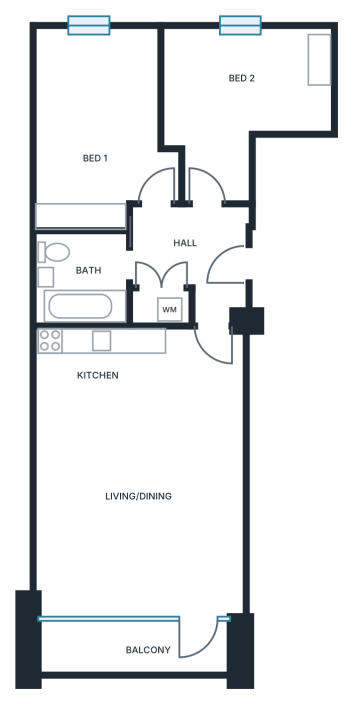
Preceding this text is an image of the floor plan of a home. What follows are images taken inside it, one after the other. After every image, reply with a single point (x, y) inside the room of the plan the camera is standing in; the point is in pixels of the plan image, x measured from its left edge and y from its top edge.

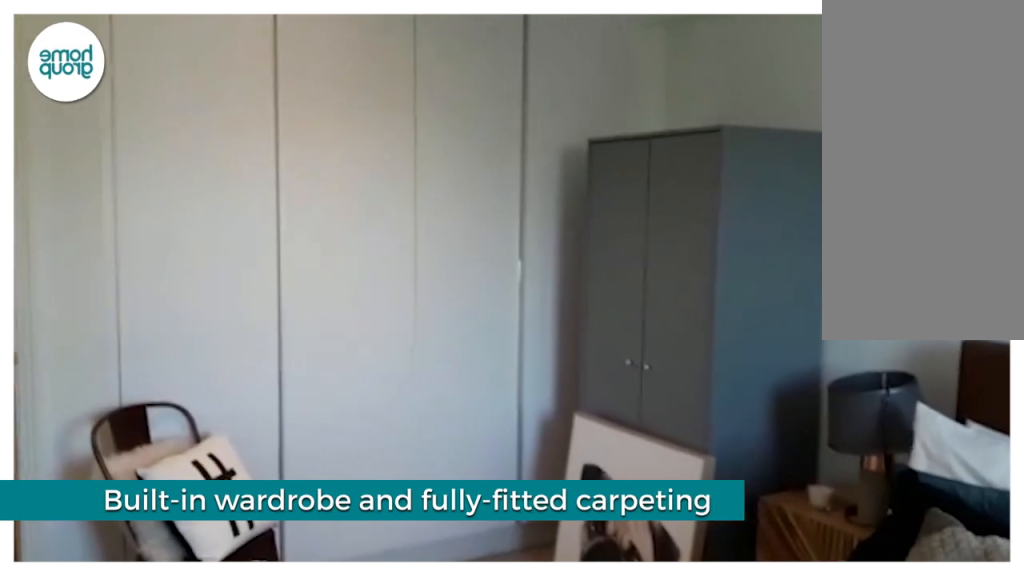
(102, 124)
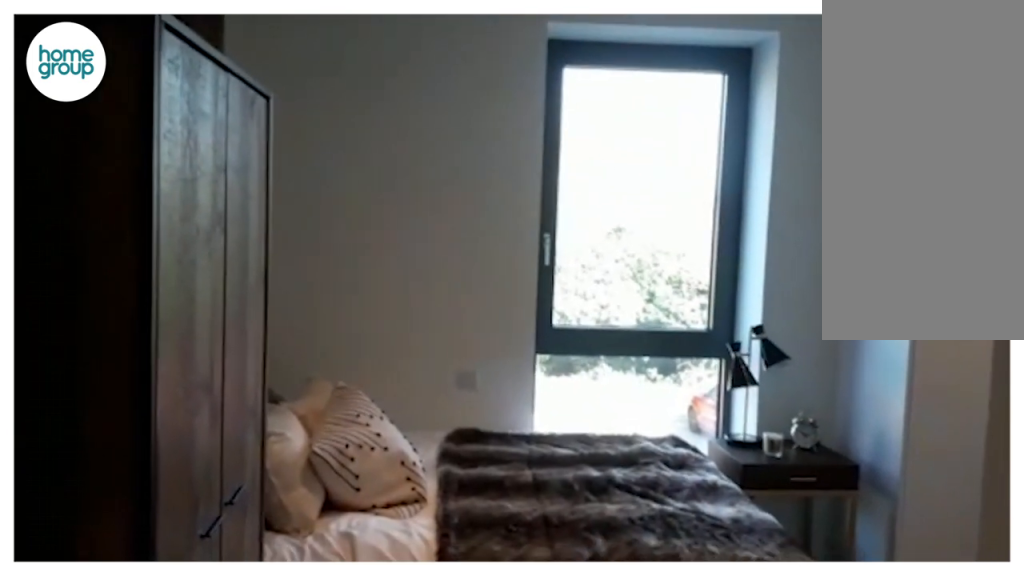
(234, 106)
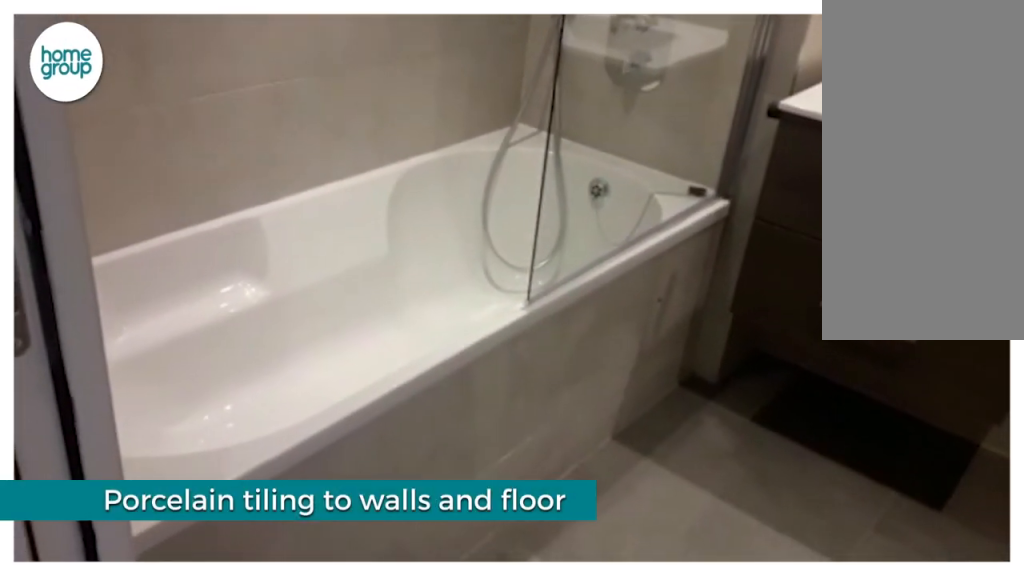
(81, 278)
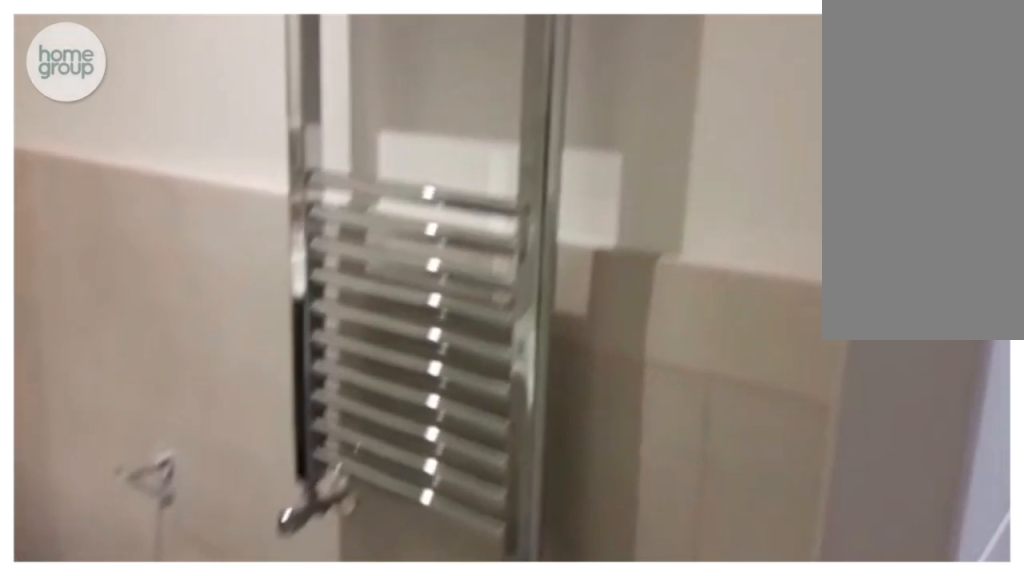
(81, 278)
